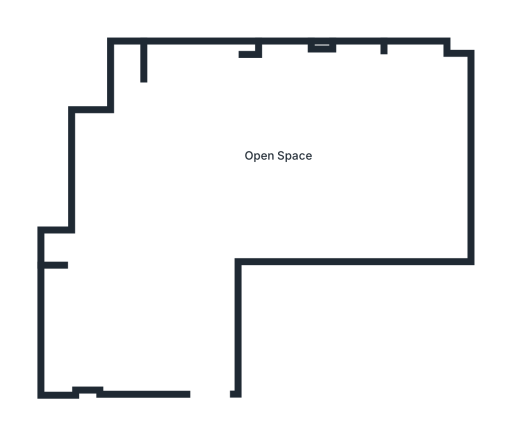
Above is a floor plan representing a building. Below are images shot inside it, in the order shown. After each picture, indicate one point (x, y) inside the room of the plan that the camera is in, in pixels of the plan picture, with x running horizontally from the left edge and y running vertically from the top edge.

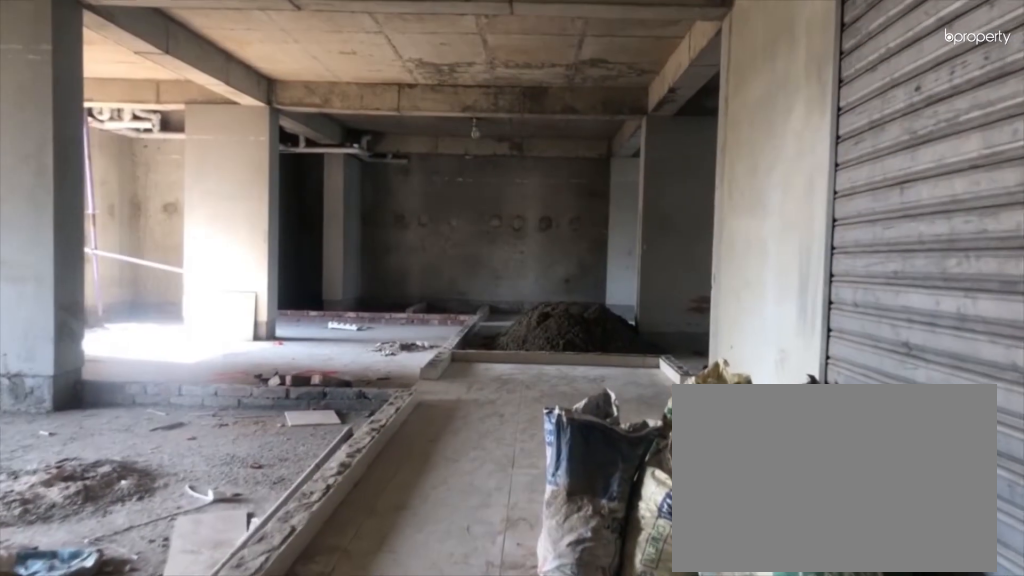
(195, 350)
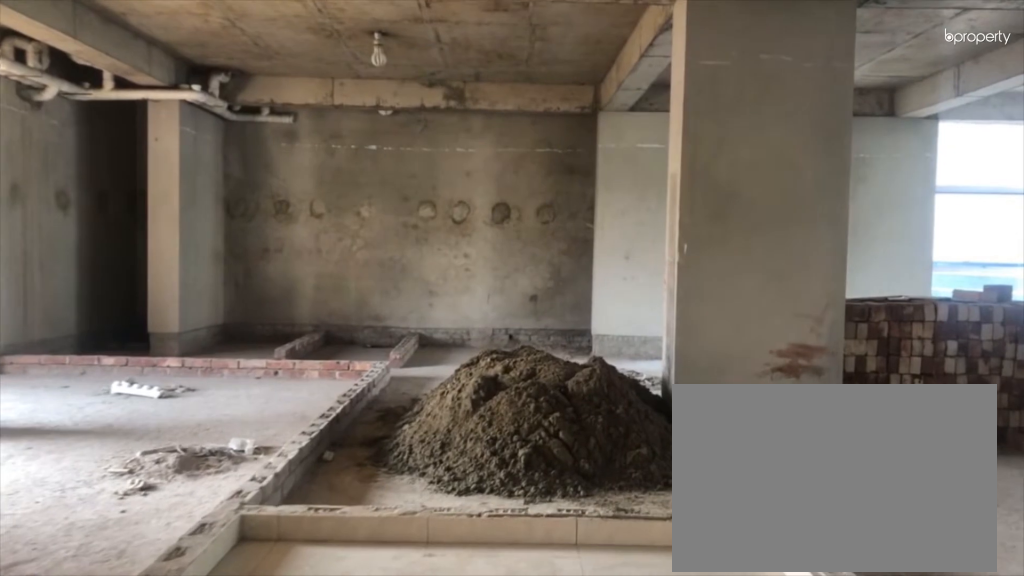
(207, 236)
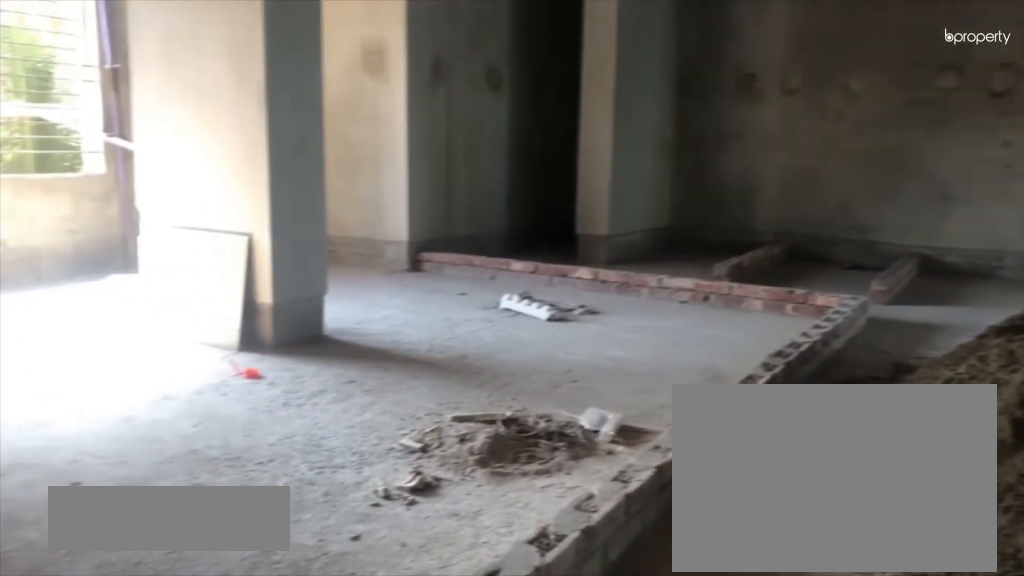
(241, 150)
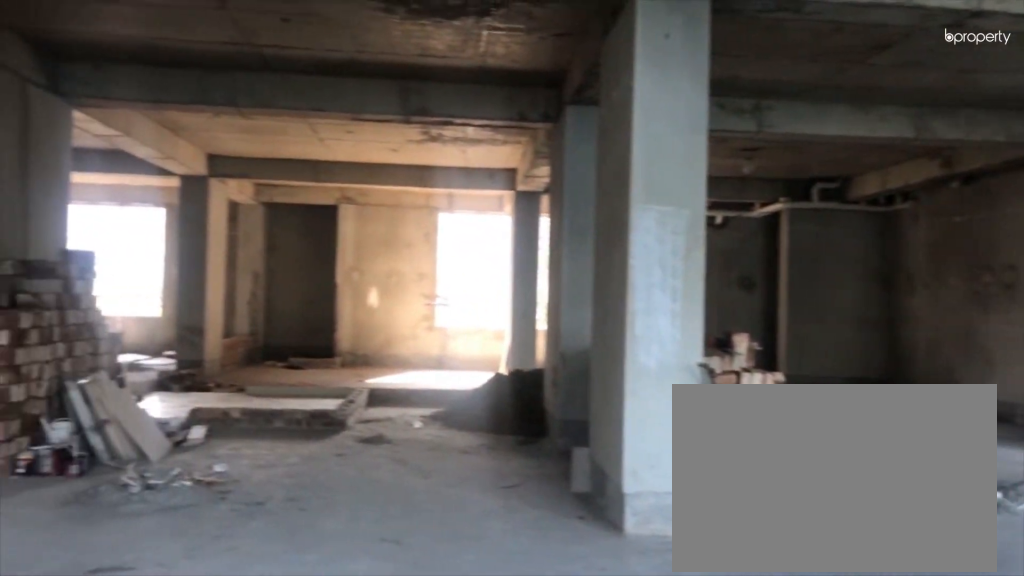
(241, 151)
